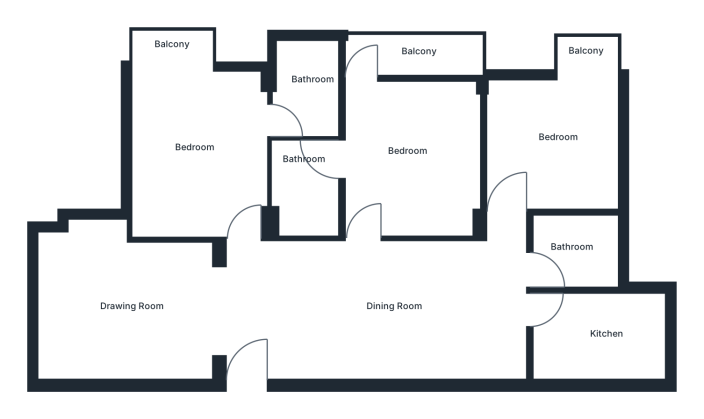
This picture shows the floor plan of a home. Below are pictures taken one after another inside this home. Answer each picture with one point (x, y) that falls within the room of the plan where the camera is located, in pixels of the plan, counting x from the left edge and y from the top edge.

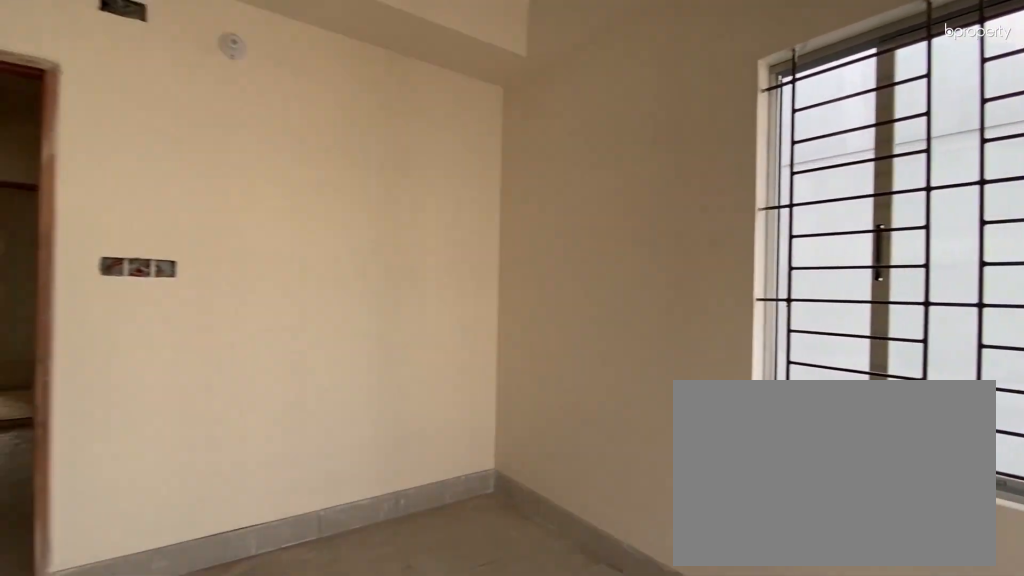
(192, 144)
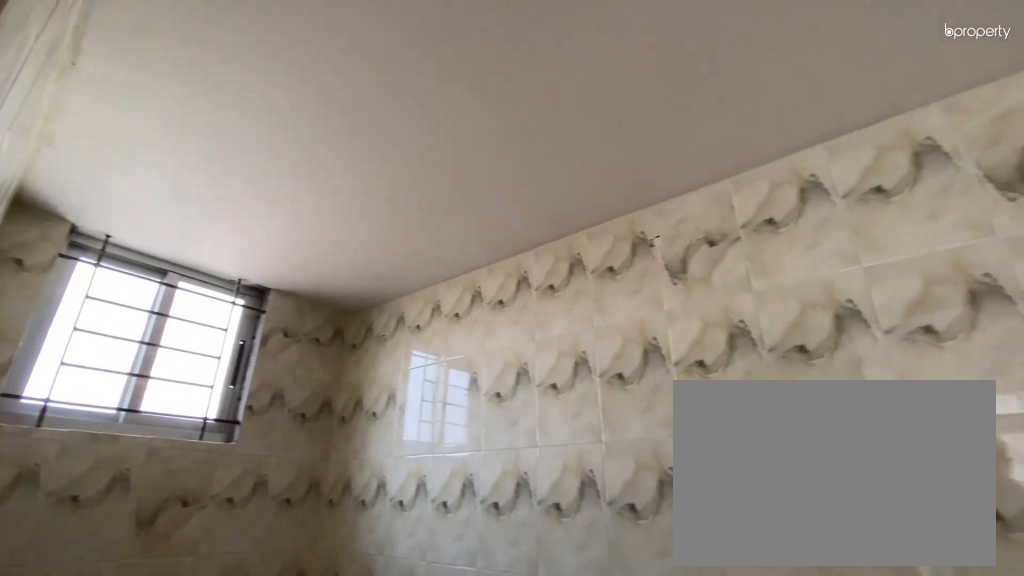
(305, 91)
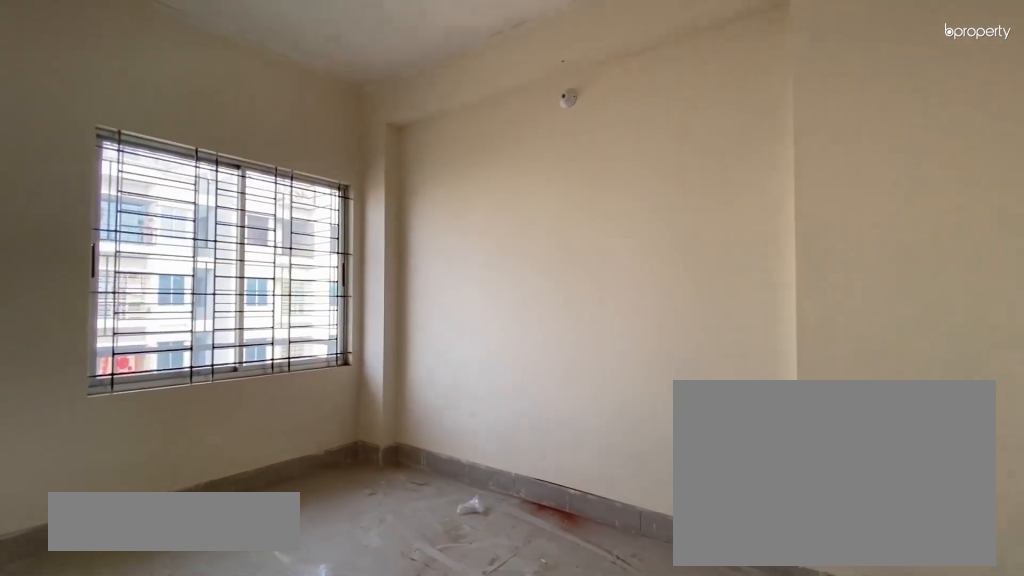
(402, 164)
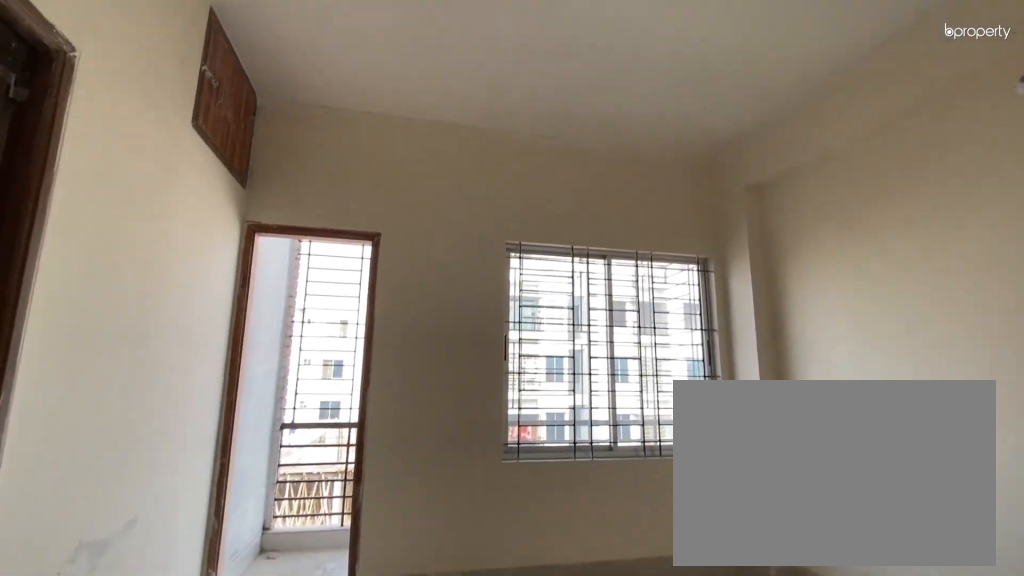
(402, 164)
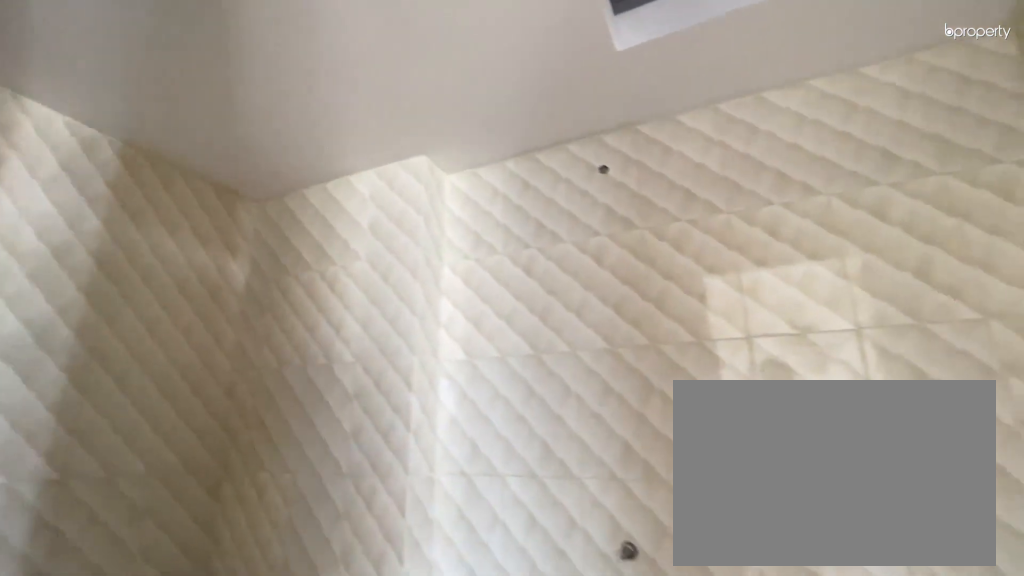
(305, 187)
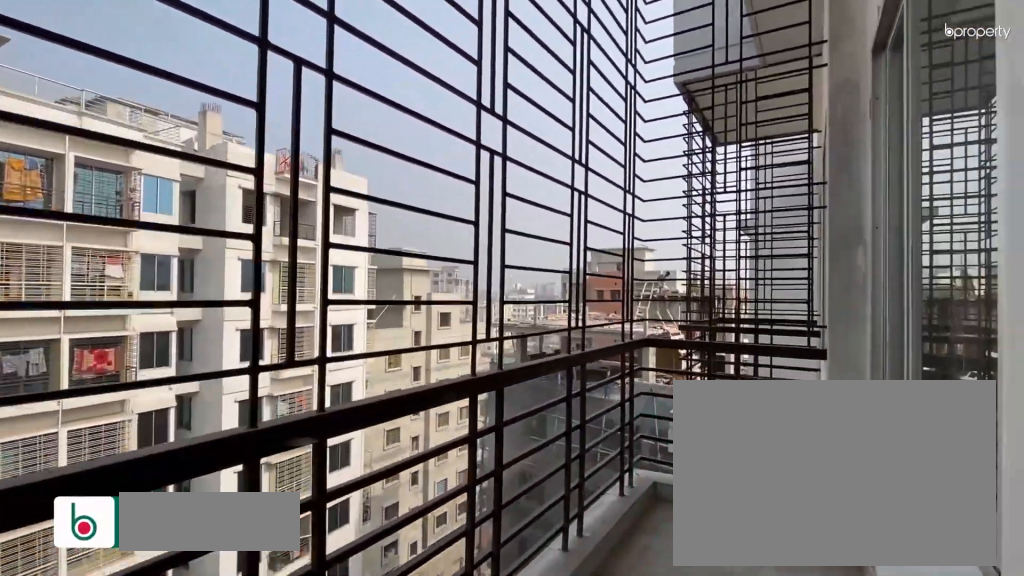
(407, 54)
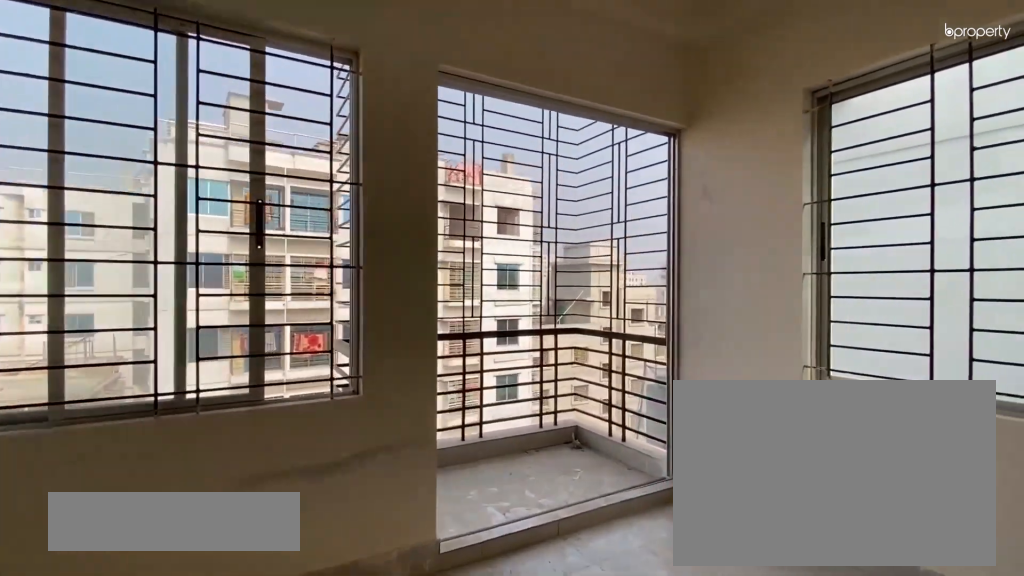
(564, 137)
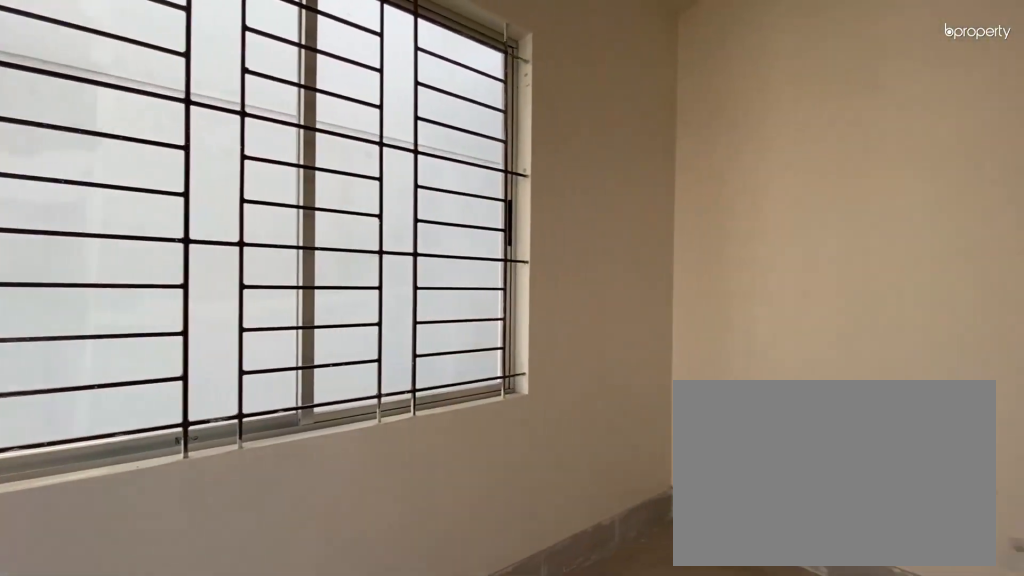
(564, 137)
